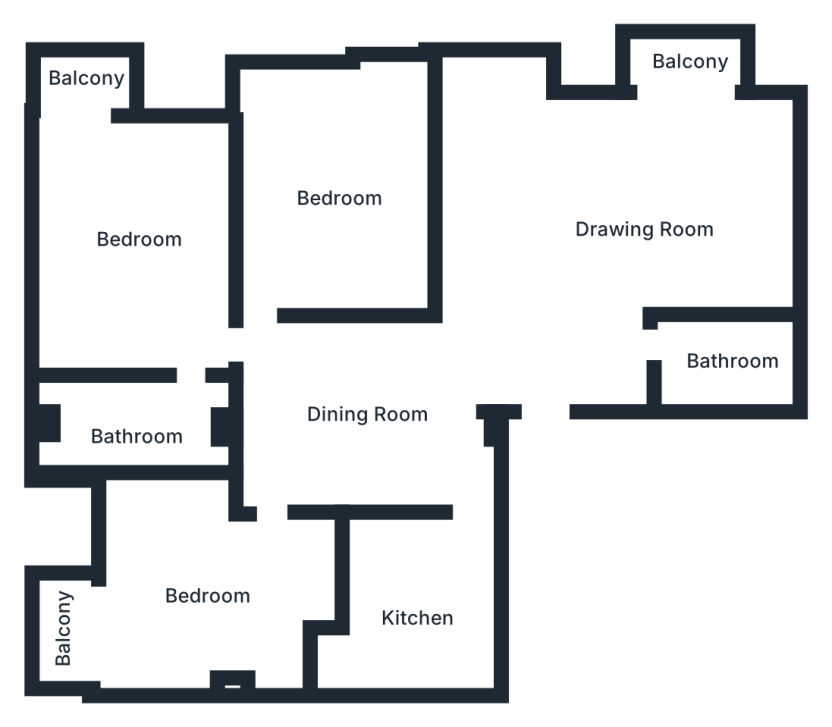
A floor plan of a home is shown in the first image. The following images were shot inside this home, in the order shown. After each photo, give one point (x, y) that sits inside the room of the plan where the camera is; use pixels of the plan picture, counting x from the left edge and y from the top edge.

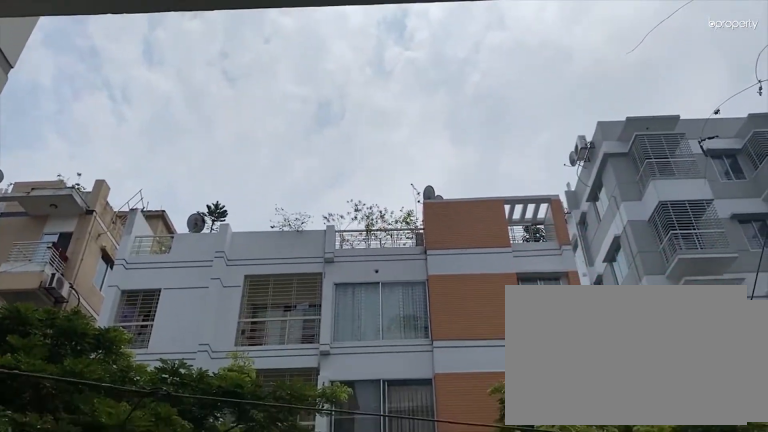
(80, 83)
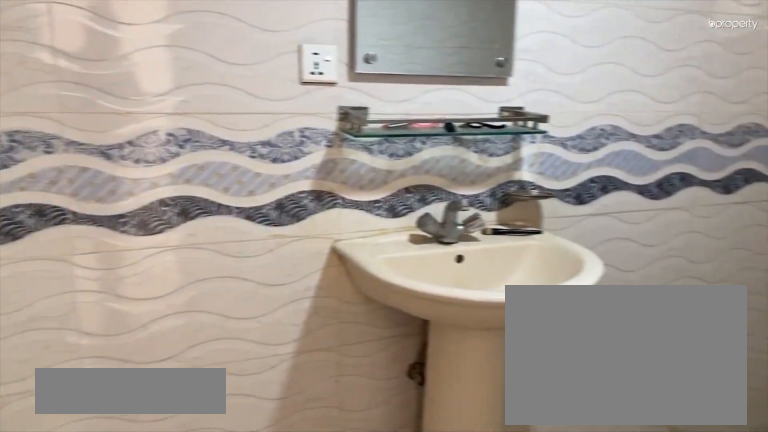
(139, 431)
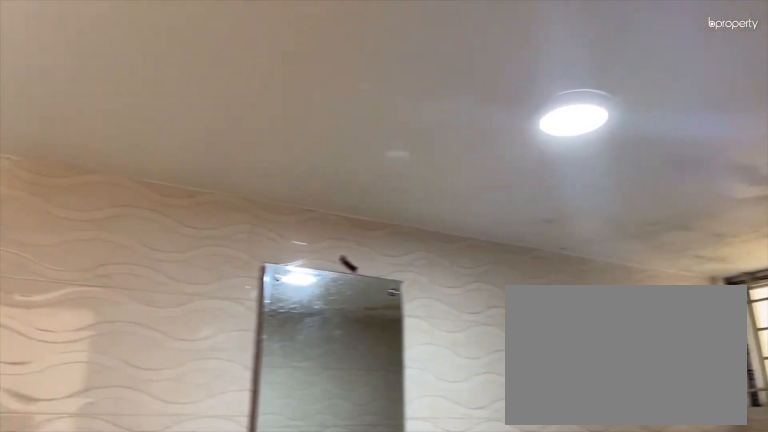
(139, 431)
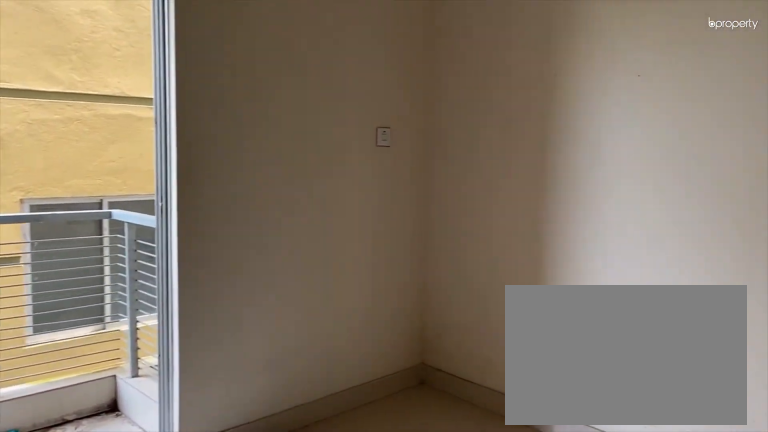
(215, 593)
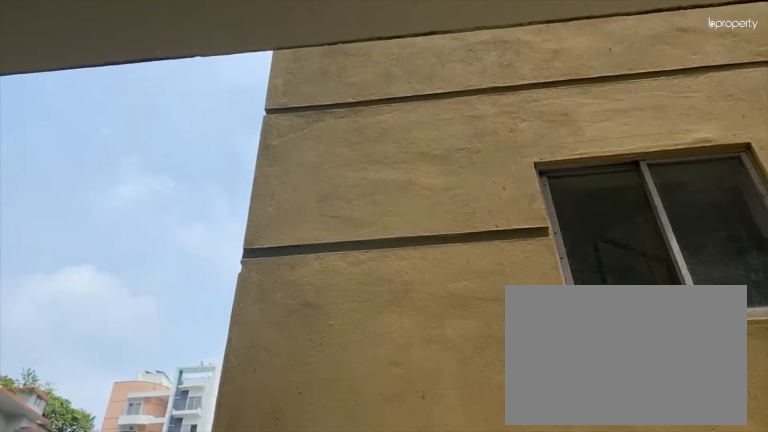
(66, 635)
